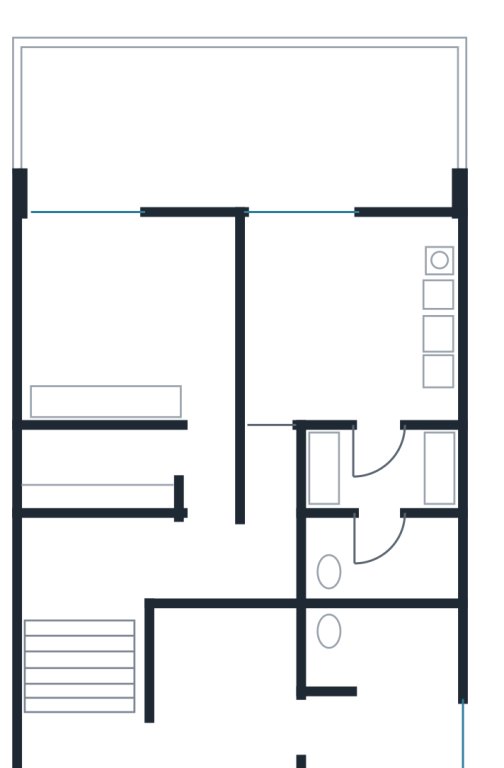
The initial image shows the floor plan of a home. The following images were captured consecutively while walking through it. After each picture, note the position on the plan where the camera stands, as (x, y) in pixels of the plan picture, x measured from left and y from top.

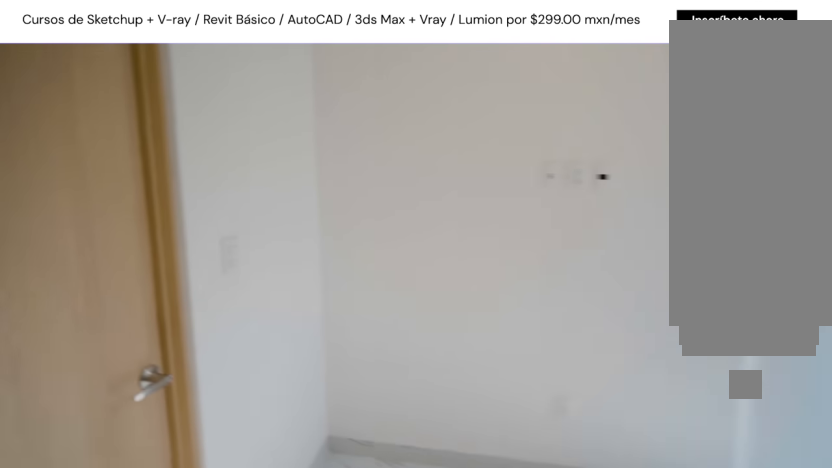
(228, 724)
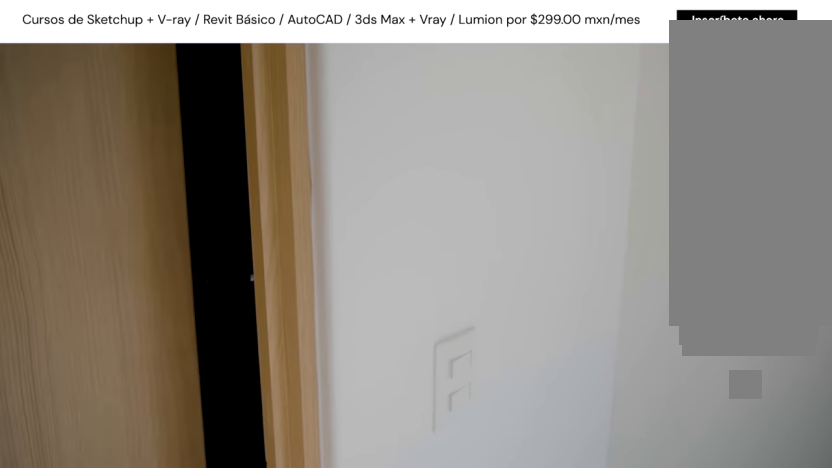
(282, 727)
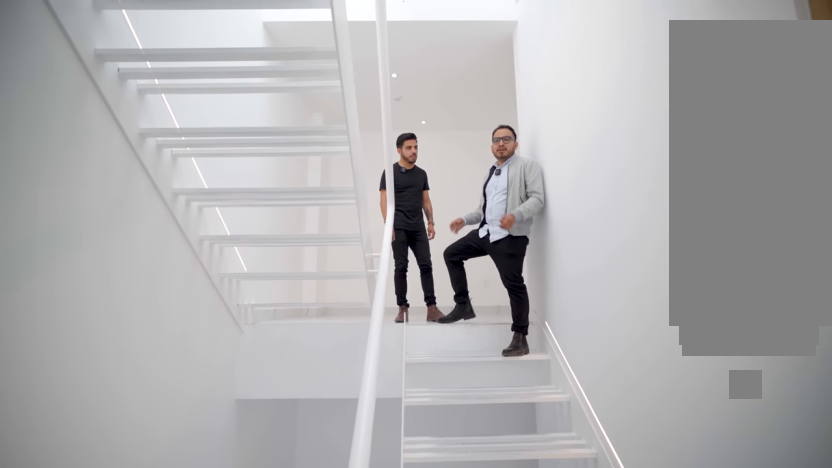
(128, 744)
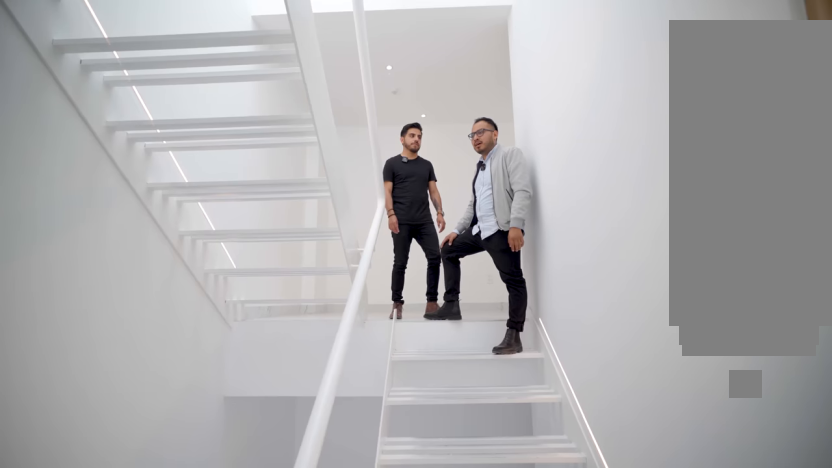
(128, 744)
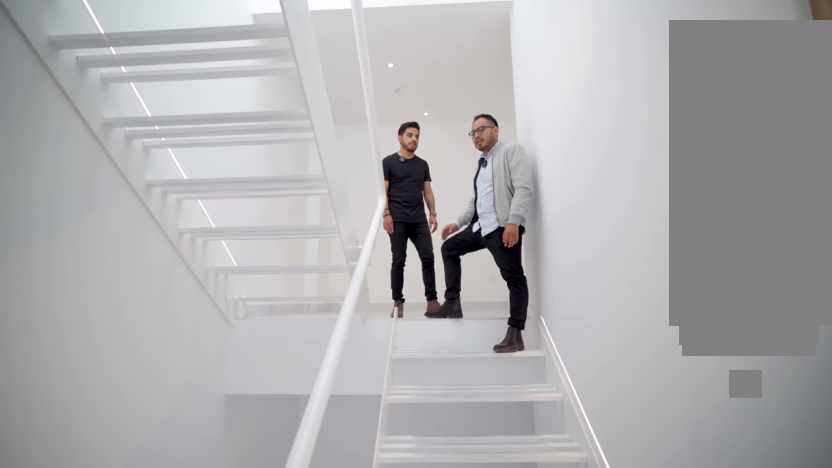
(128, 744)
